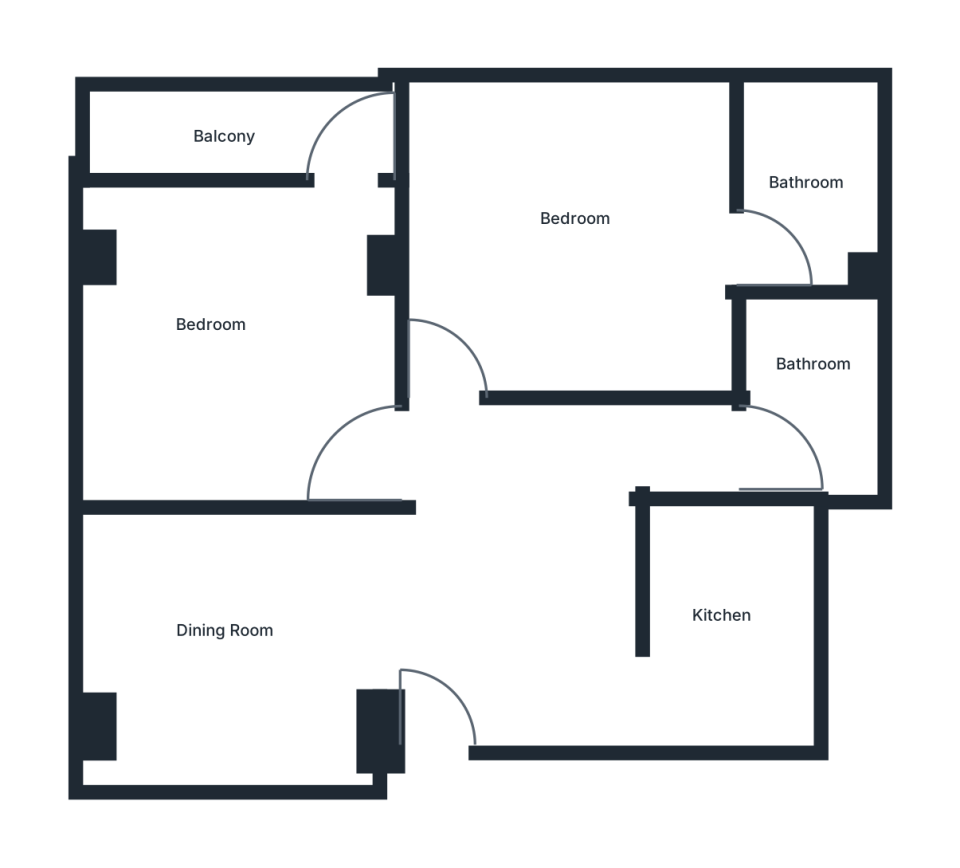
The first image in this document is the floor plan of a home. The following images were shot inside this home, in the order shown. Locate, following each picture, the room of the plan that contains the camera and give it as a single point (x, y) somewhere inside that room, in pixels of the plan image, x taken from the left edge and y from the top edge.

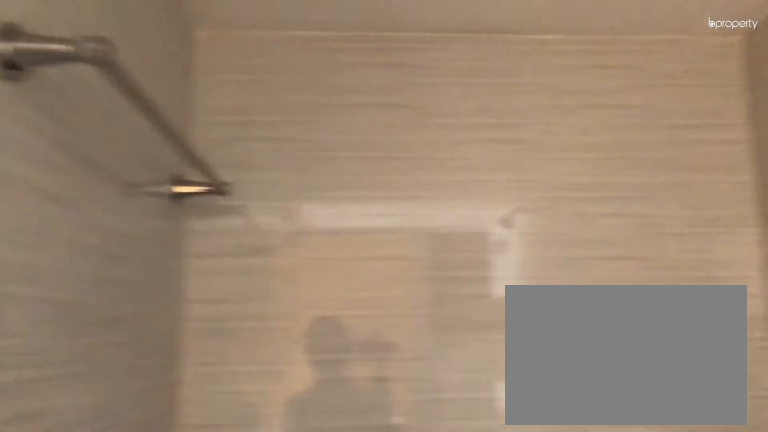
(802, 442)
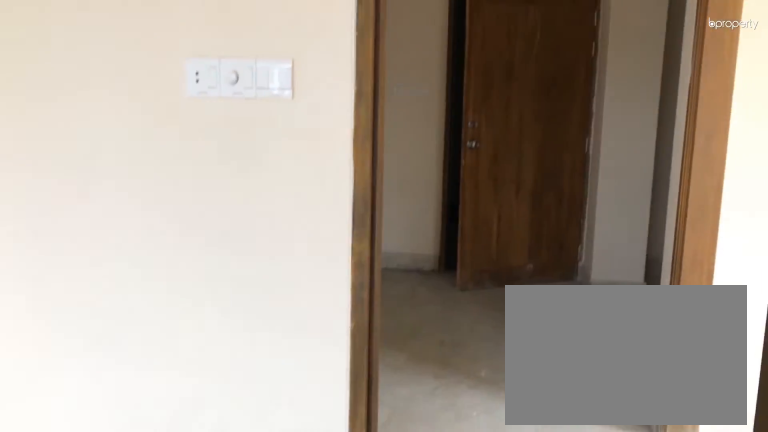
(564, 250)
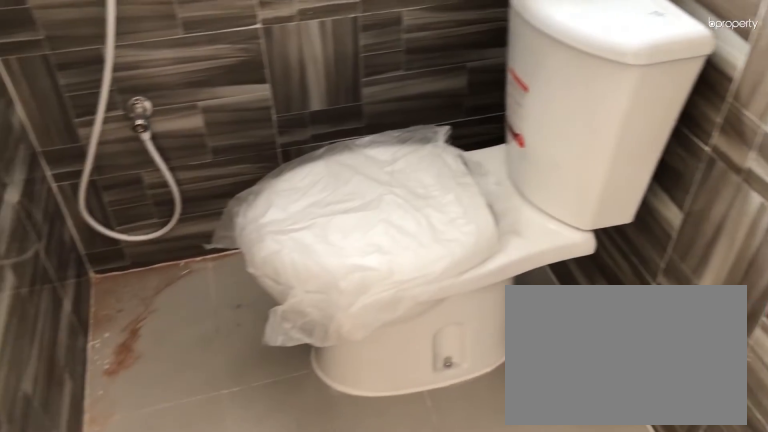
(802, 207)
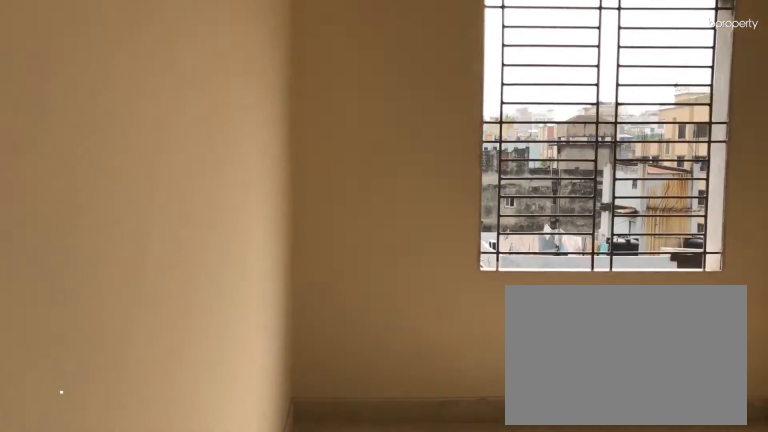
(248, 340)
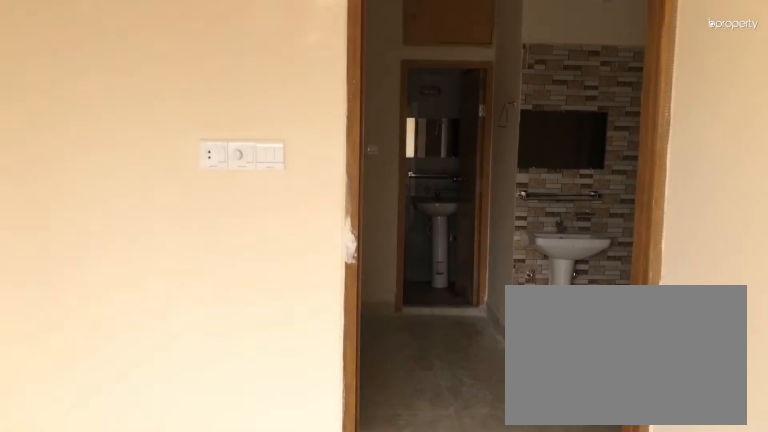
(248, 340)
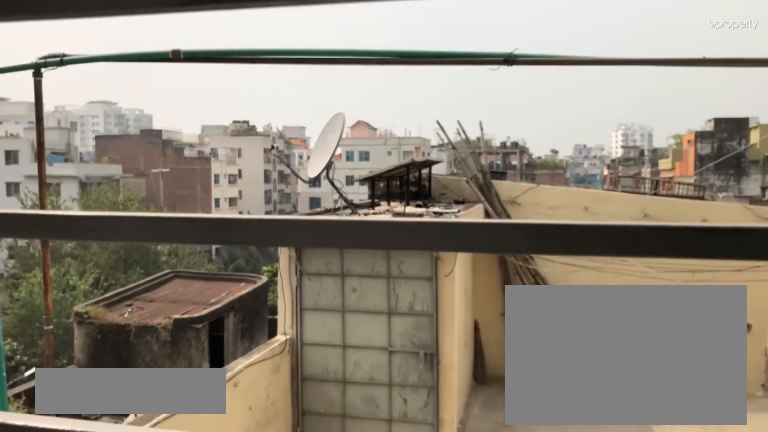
(249, 127)
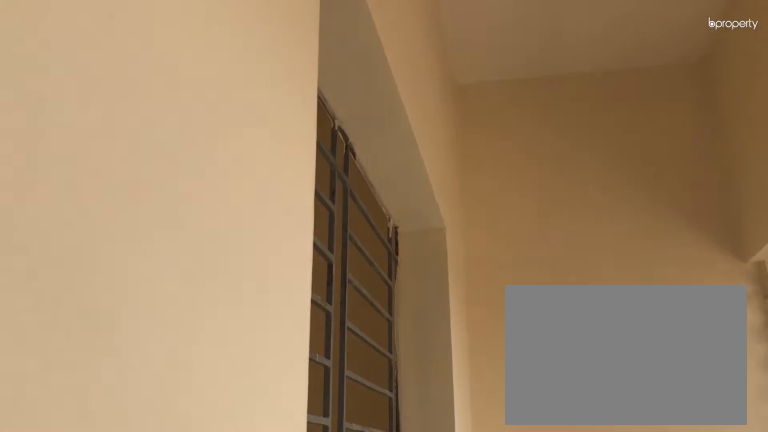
(249, 127)
